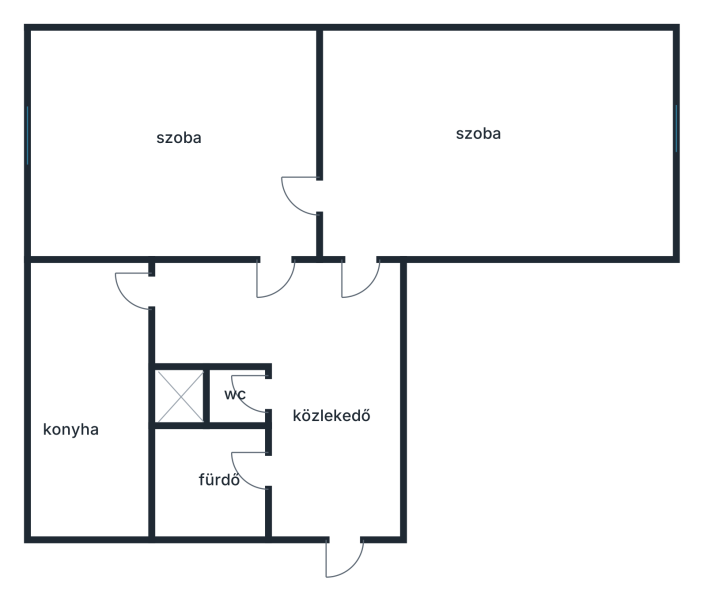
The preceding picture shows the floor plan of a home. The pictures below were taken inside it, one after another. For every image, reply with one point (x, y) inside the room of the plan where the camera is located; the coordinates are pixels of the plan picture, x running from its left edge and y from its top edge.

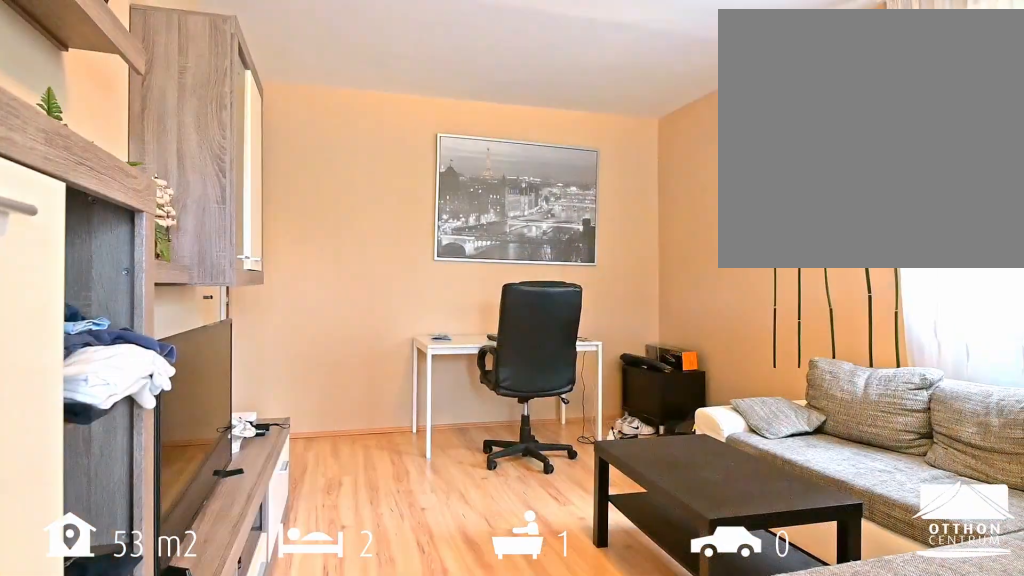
(494, 143)
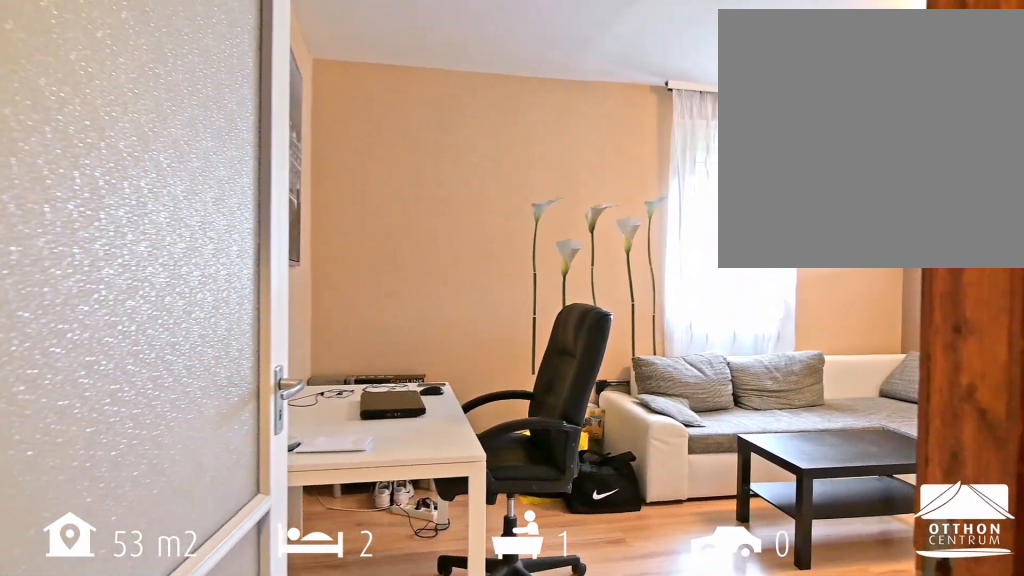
(494, 143)
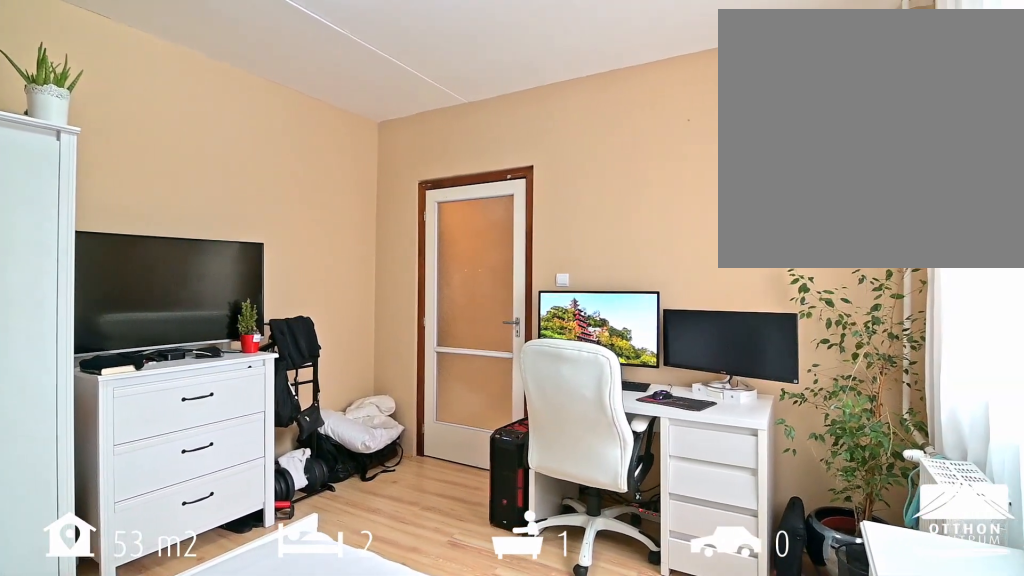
(170, 143)
